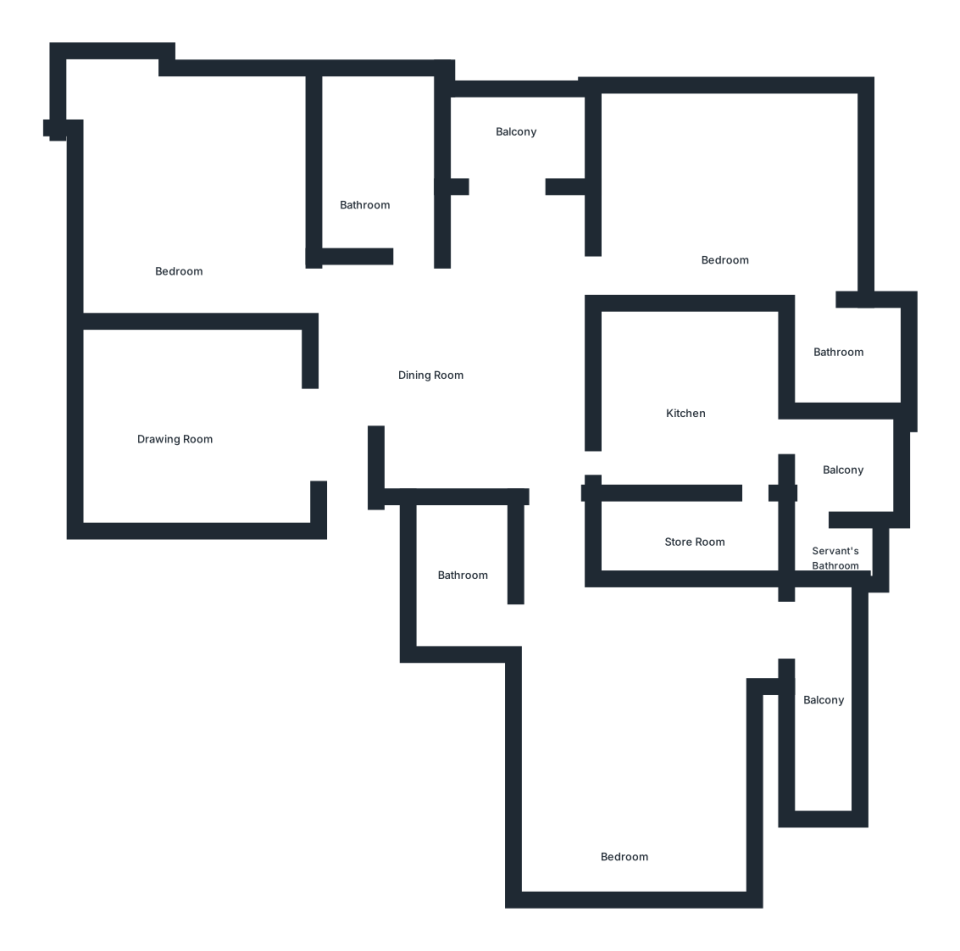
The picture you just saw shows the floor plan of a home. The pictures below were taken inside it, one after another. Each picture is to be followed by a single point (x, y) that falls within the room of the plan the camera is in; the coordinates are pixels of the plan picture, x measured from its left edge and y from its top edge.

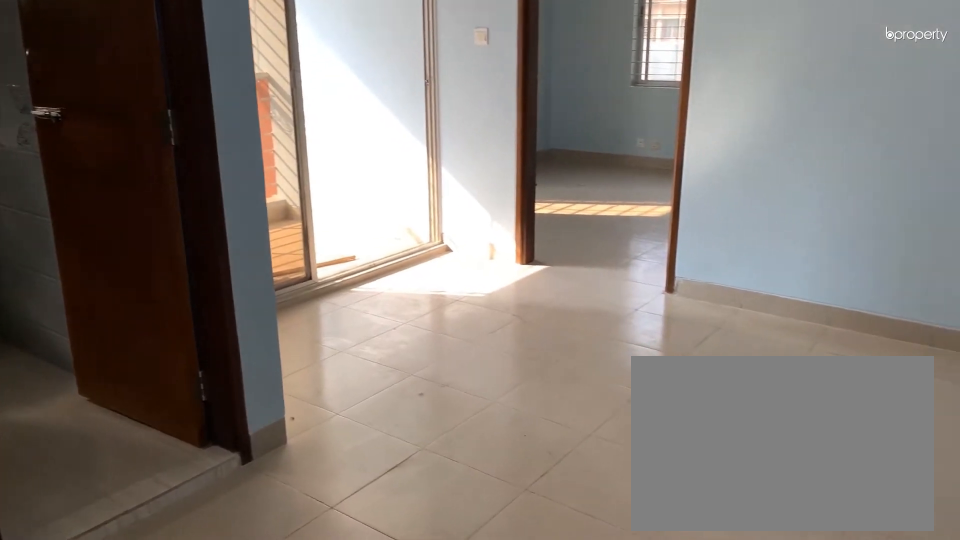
(449, 368)
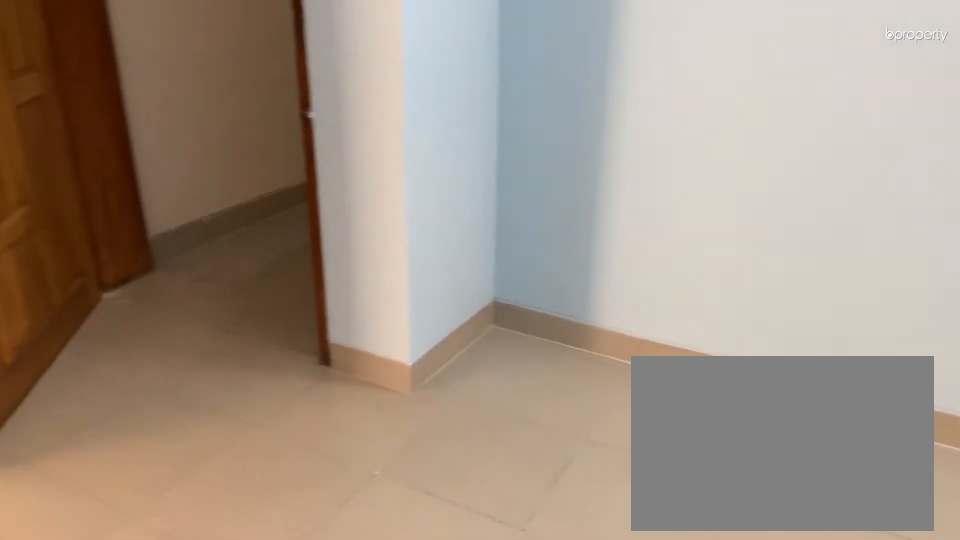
(173, 415)
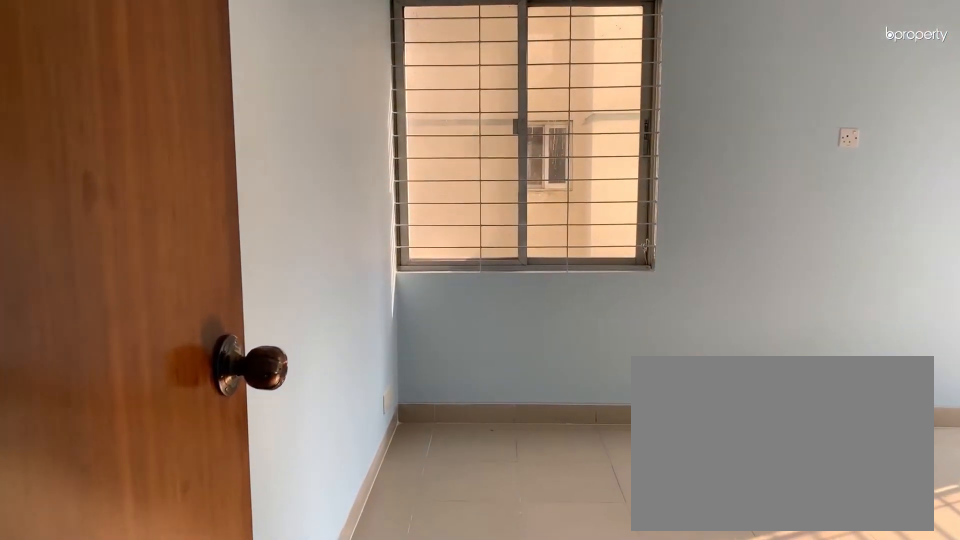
(180, 220)
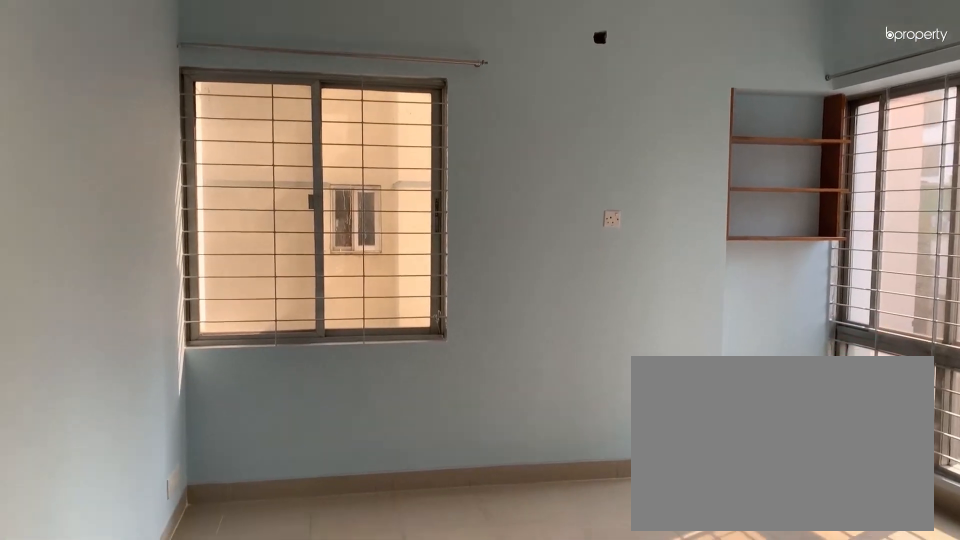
(179, 220)
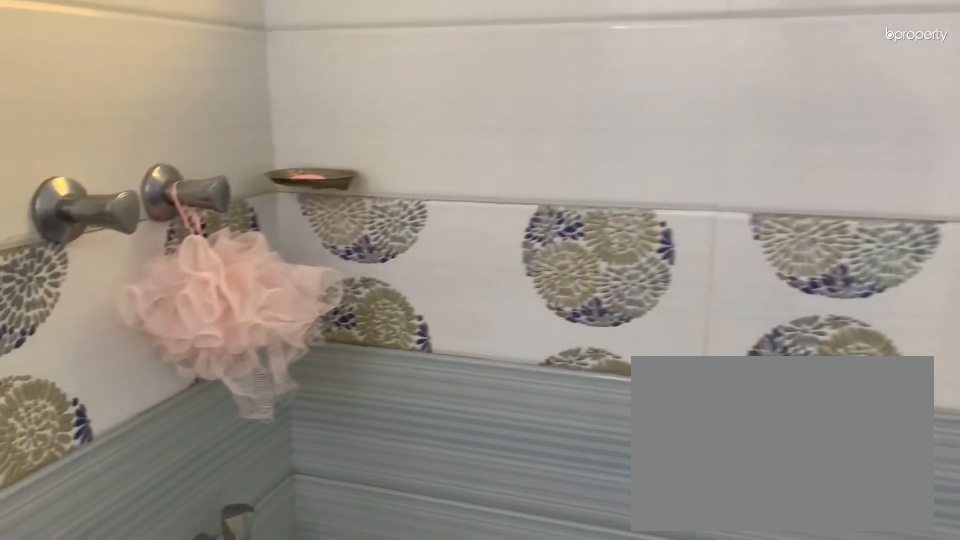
(368, 186)
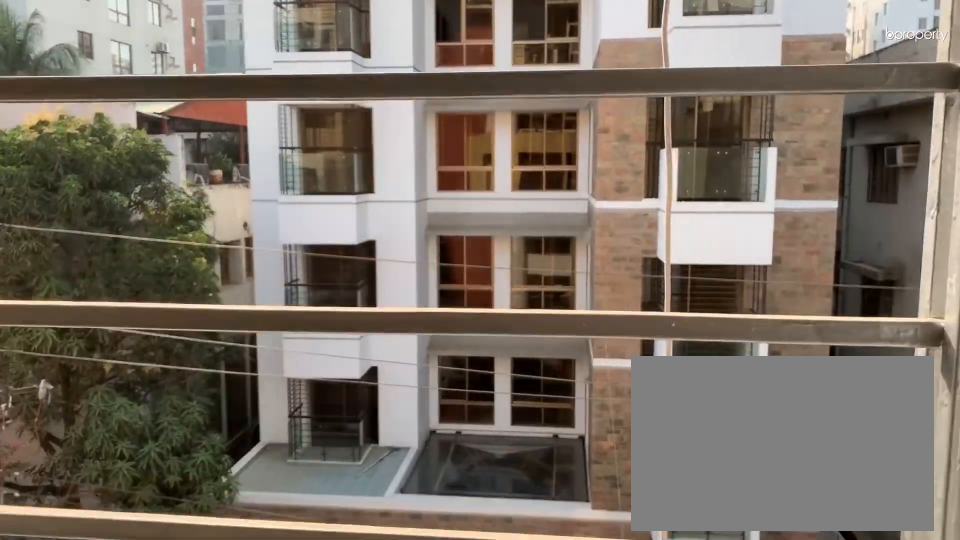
(509, 146)
